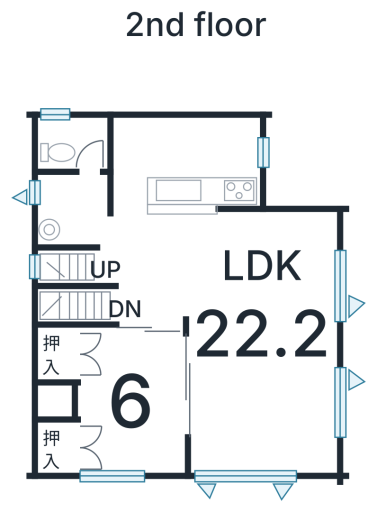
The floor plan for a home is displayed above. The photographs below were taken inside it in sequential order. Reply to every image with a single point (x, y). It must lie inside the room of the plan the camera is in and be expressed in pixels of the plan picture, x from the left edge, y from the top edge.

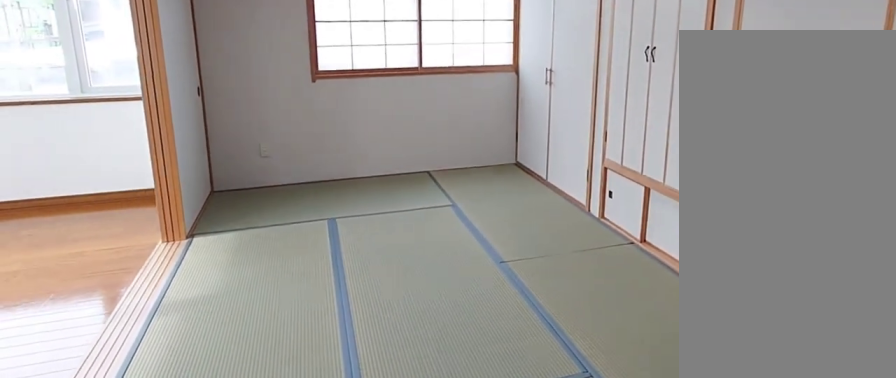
(130, 397)
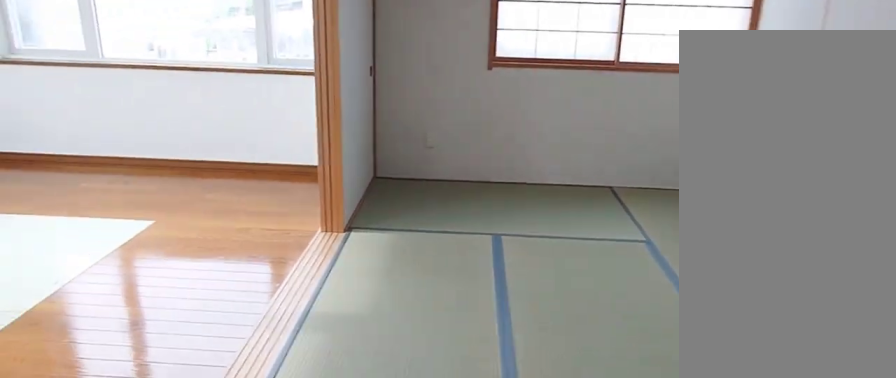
(130, 397)
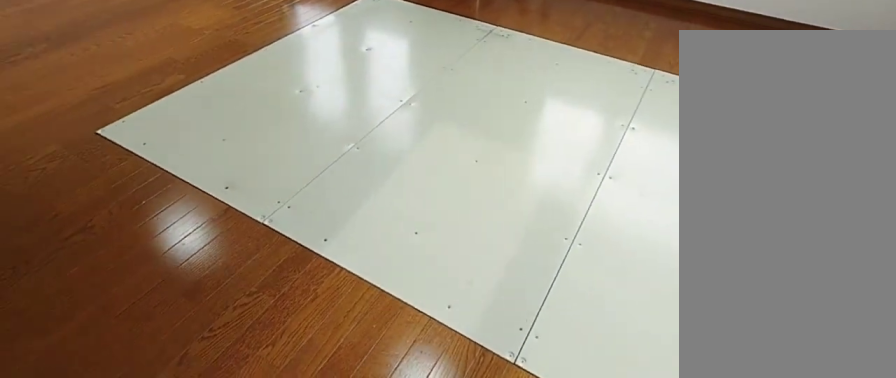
(260, 330)
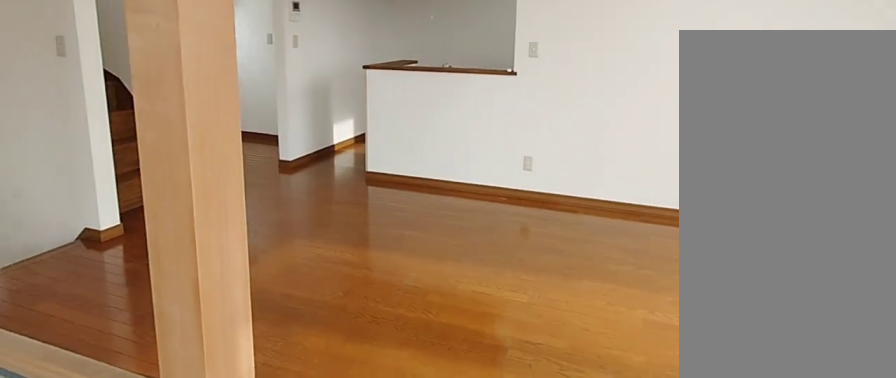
(260, 330)
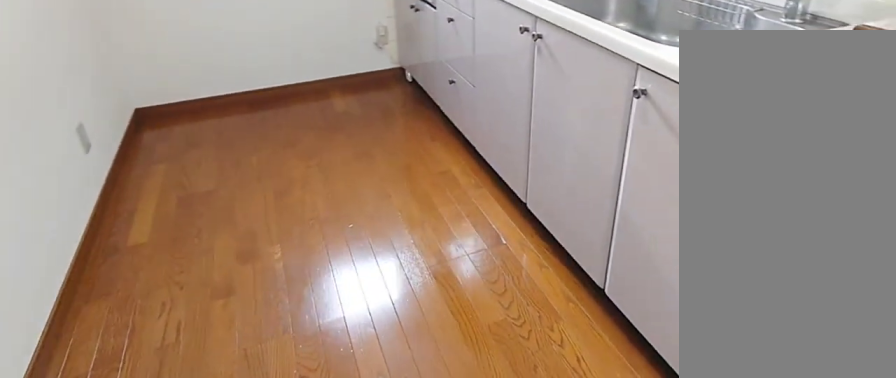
(181, 160)
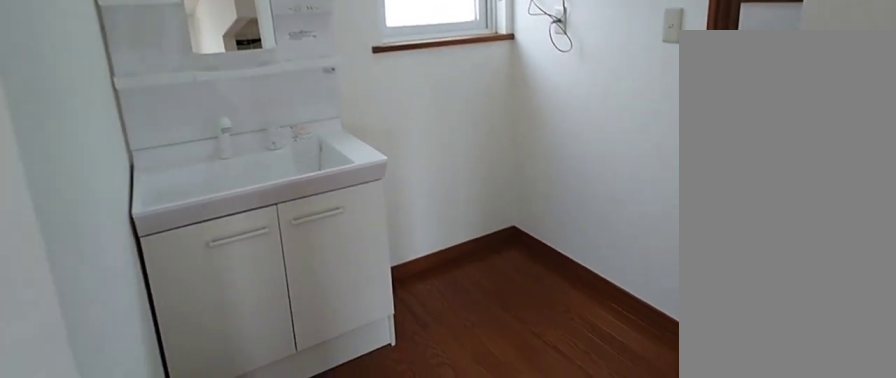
(73, 214)
